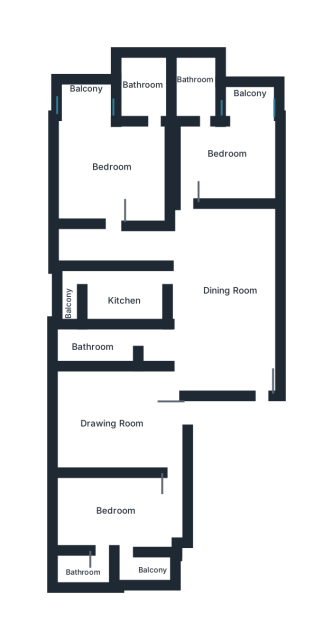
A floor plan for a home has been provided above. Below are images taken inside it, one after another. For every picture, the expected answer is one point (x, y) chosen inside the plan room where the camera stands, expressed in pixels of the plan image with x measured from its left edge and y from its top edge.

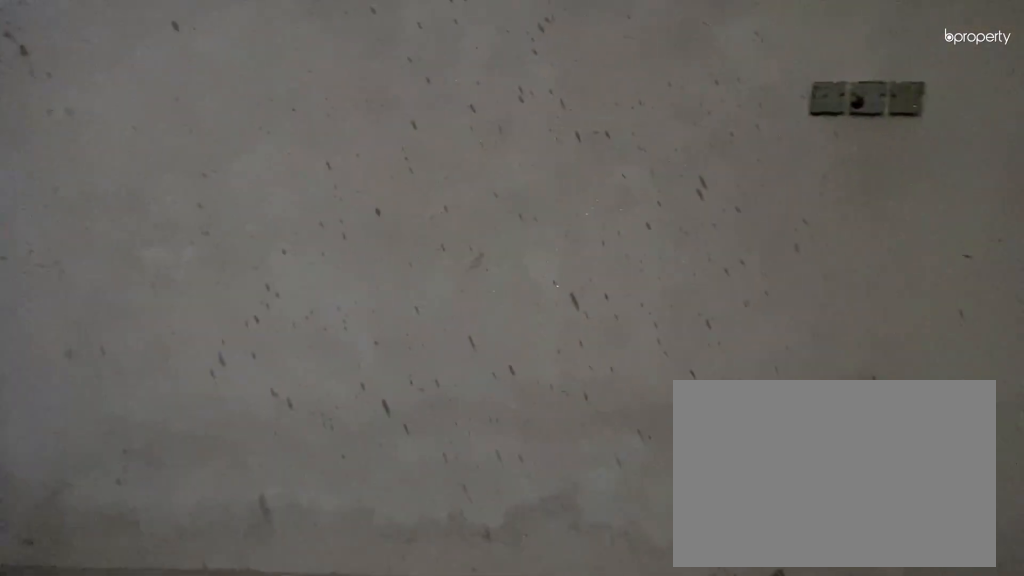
(108, 419)
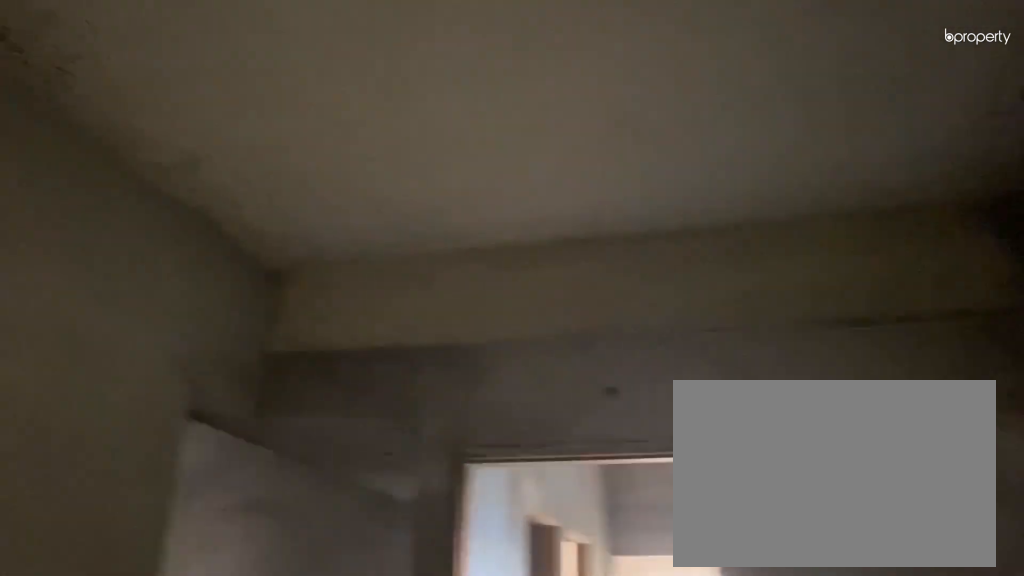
(108, 419)
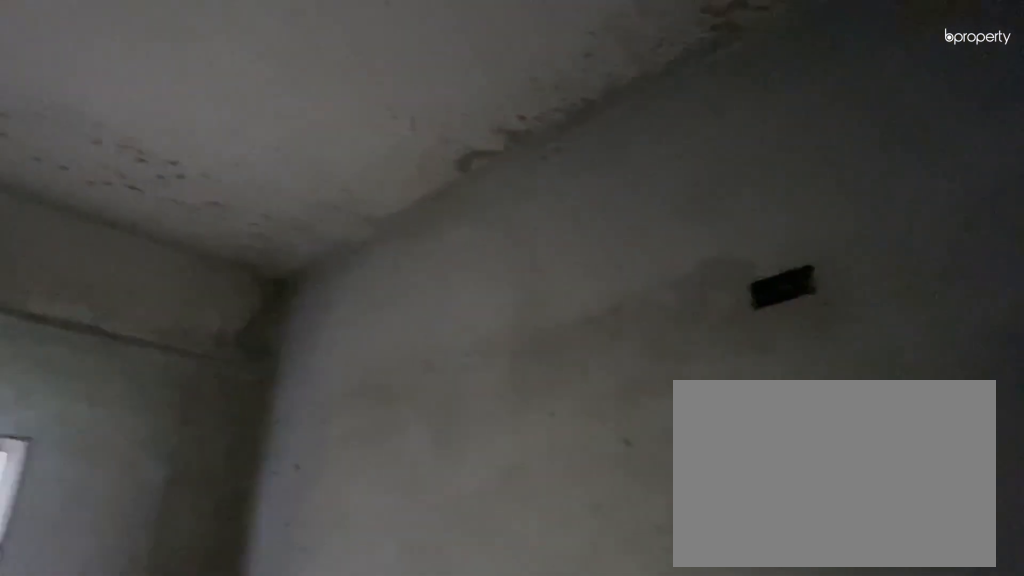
(108, 419)
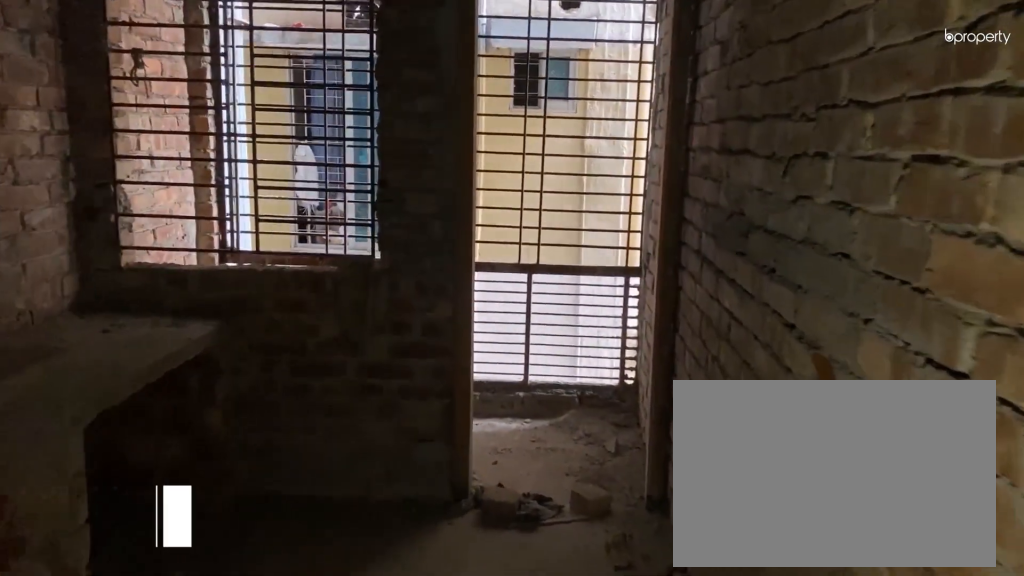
(129, 298)
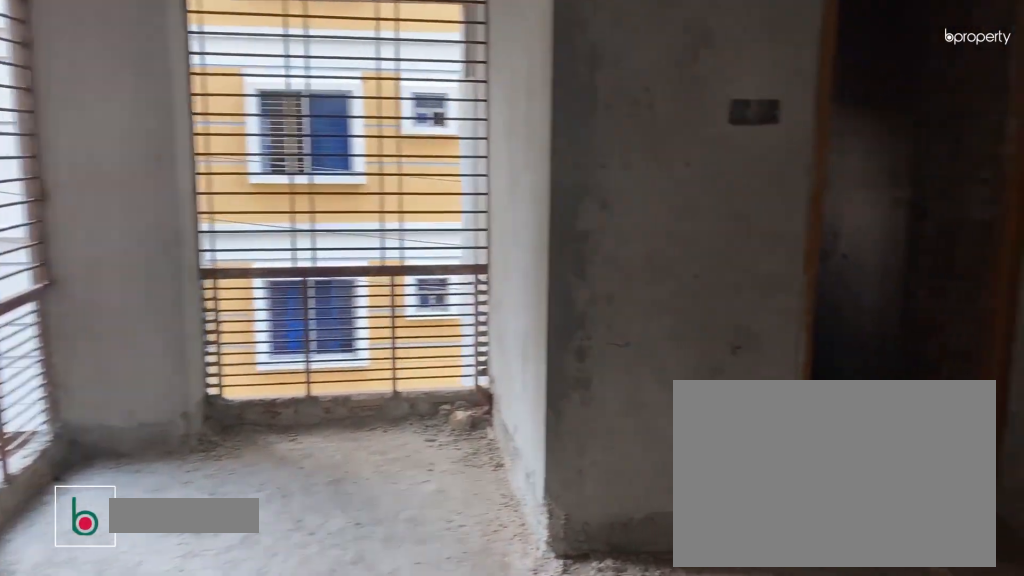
(108, 172)
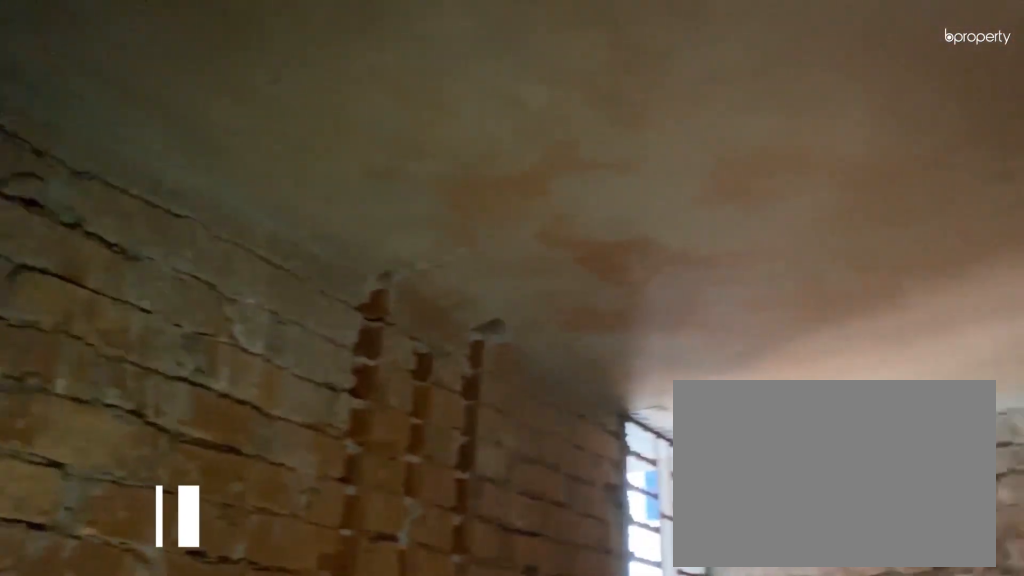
(140, 84)
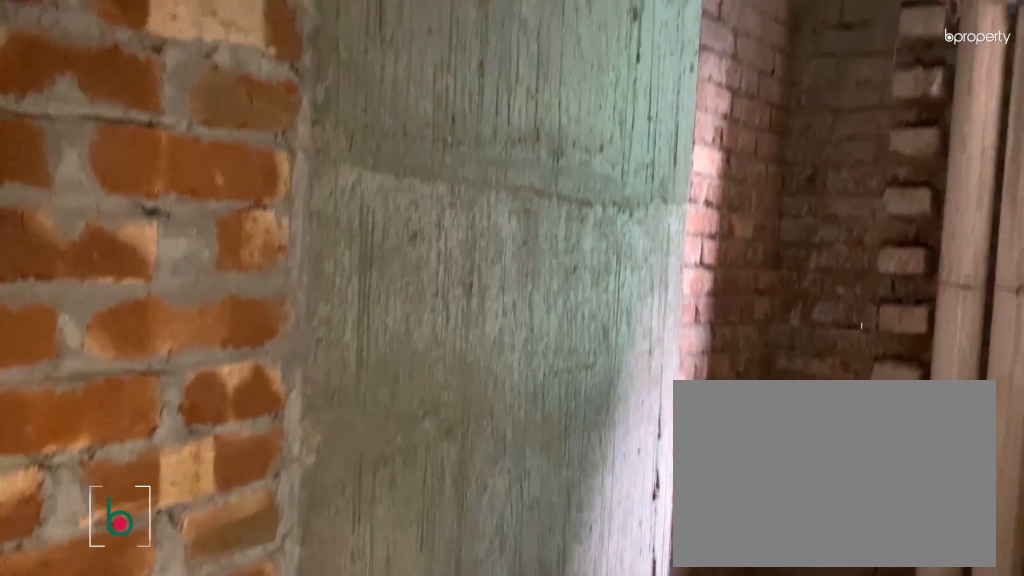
(195, 86)
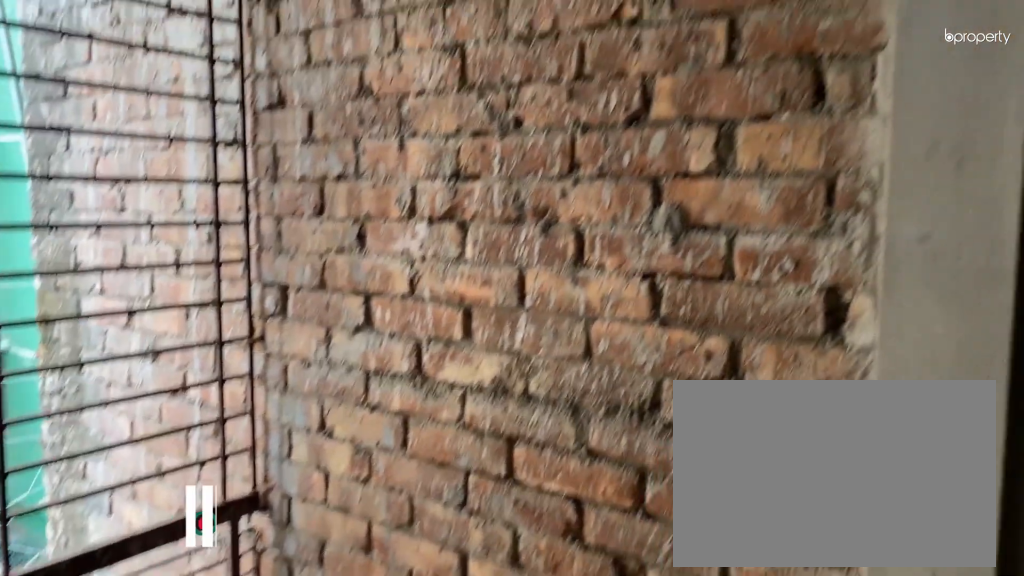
(248, 96)
